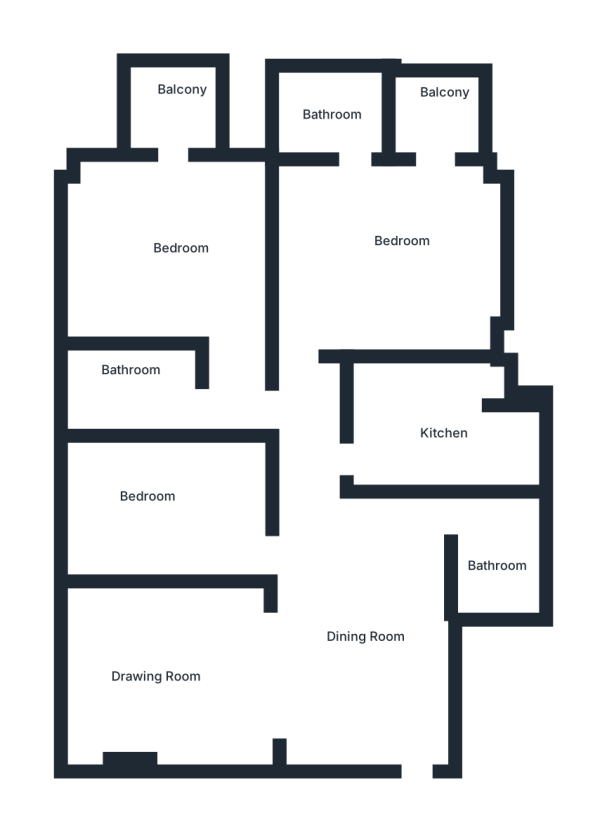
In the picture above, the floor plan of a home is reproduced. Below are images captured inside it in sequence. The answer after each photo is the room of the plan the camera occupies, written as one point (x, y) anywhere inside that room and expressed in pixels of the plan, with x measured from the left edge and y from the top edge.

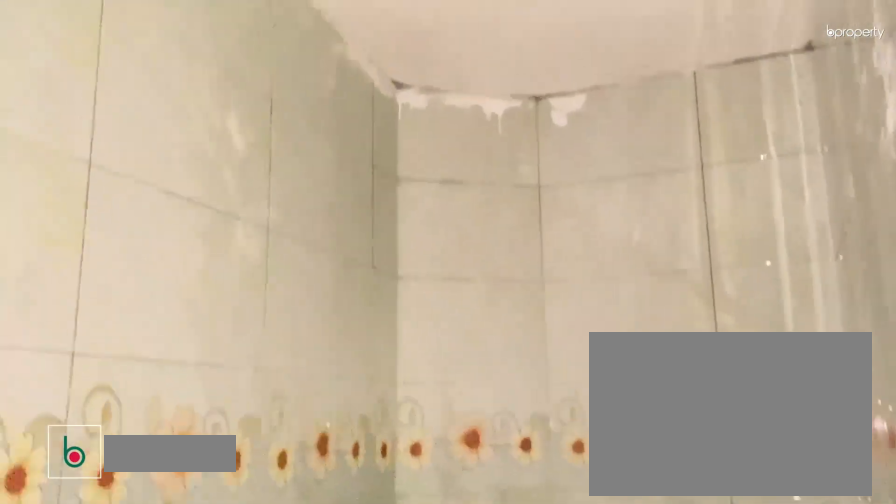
(491, 553)
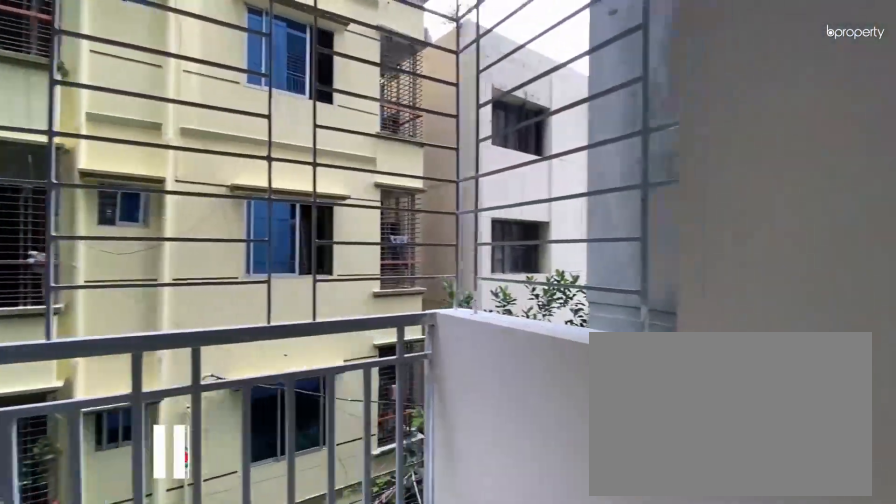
(172, 107)
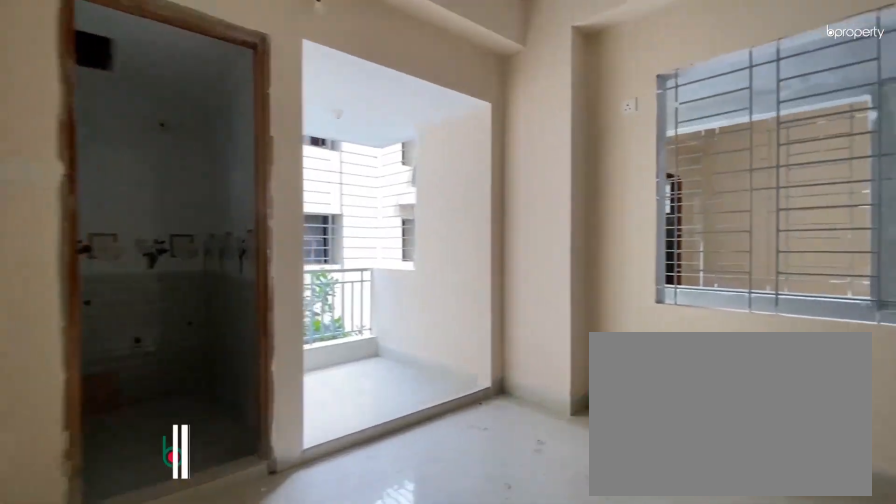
(370, 257)
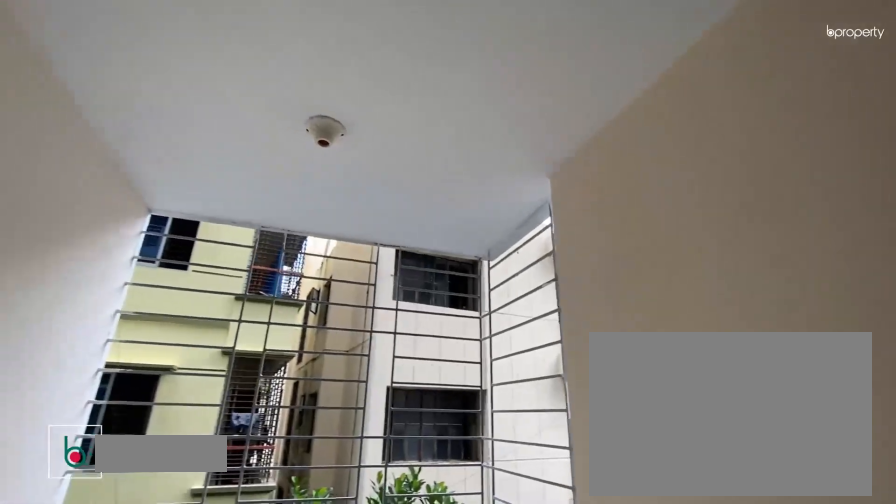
(434, 113)
